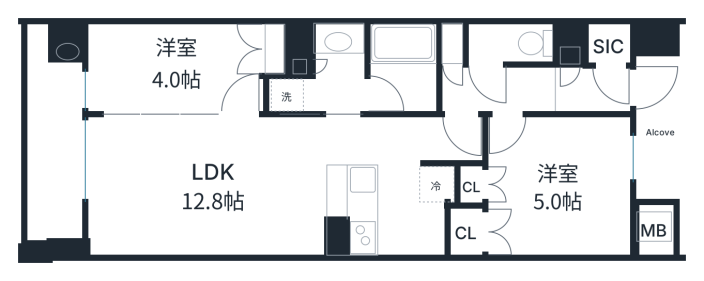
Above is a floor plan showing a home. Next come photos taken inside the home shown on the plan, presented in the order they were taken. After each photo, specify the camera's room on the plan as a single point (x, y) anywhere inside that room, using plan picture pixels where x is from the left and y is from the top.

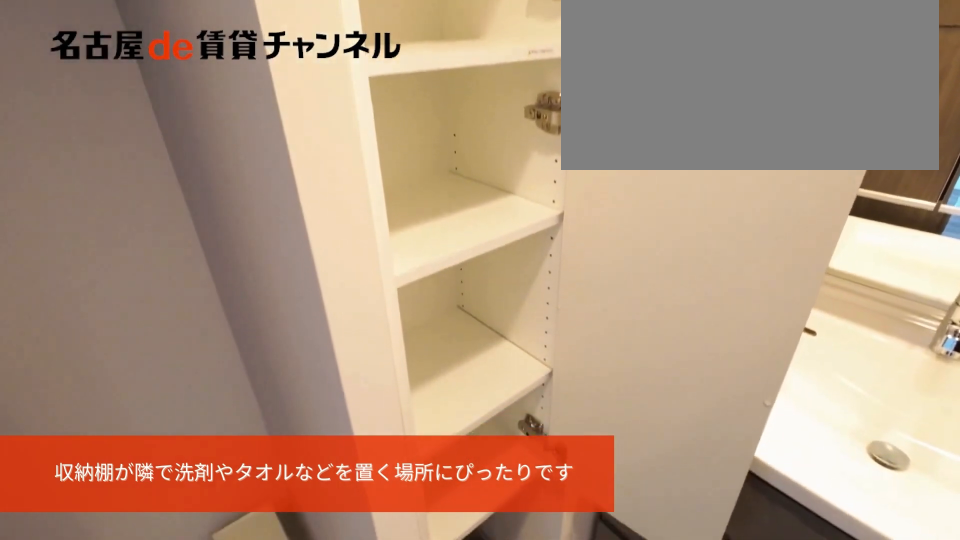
(319, 74)
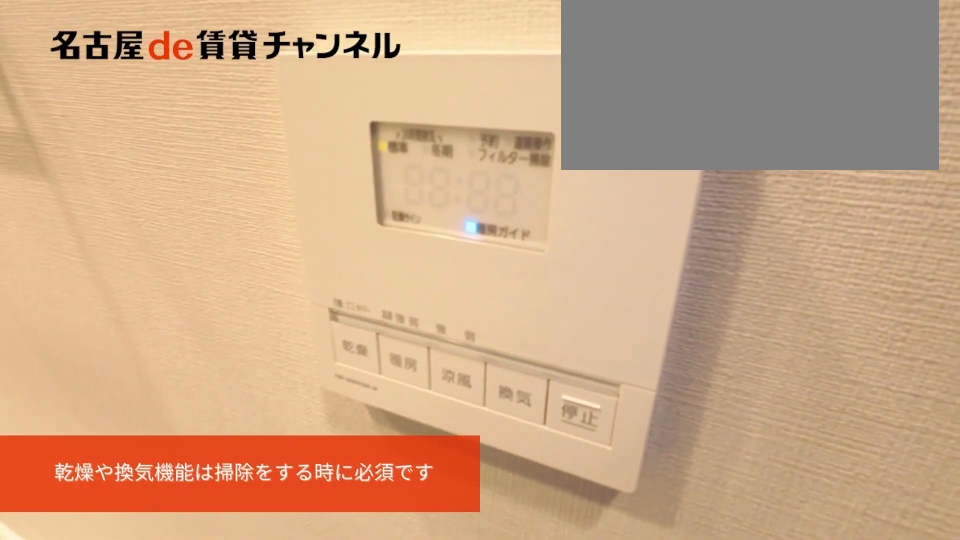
(319, 74)
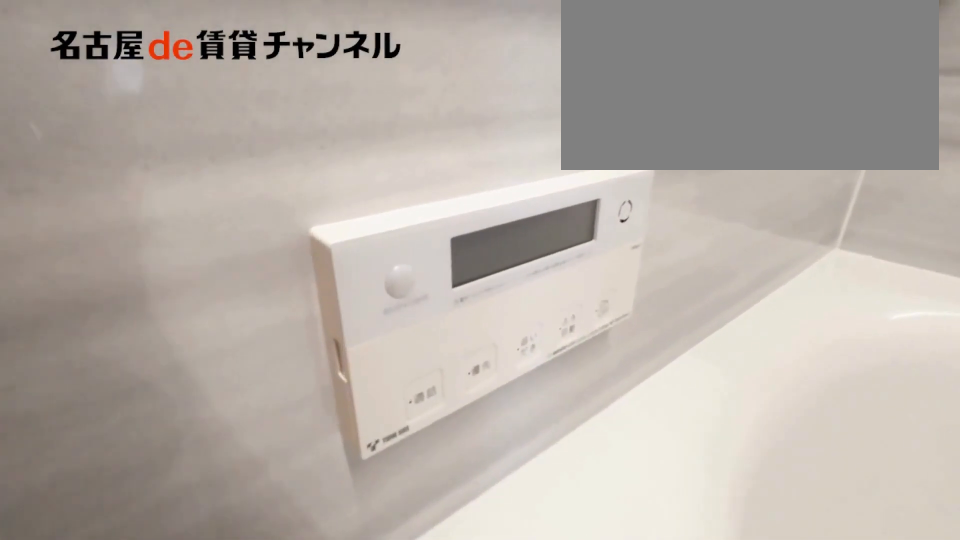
(401, 70)
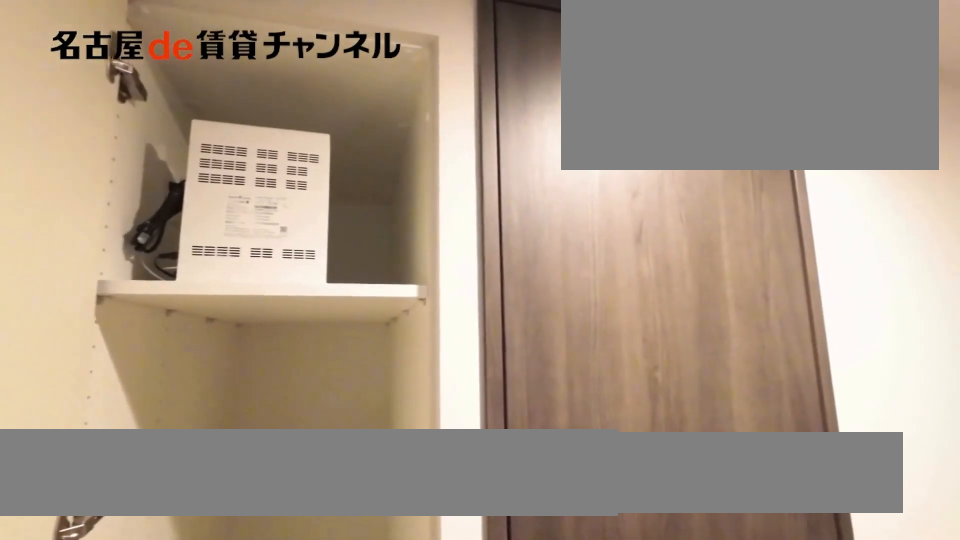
(452, 45)
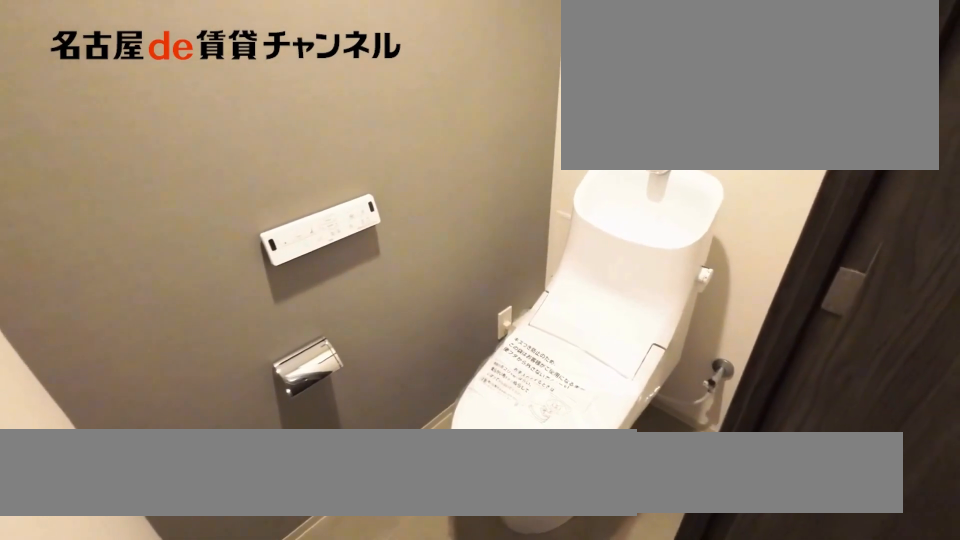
(510, 45)
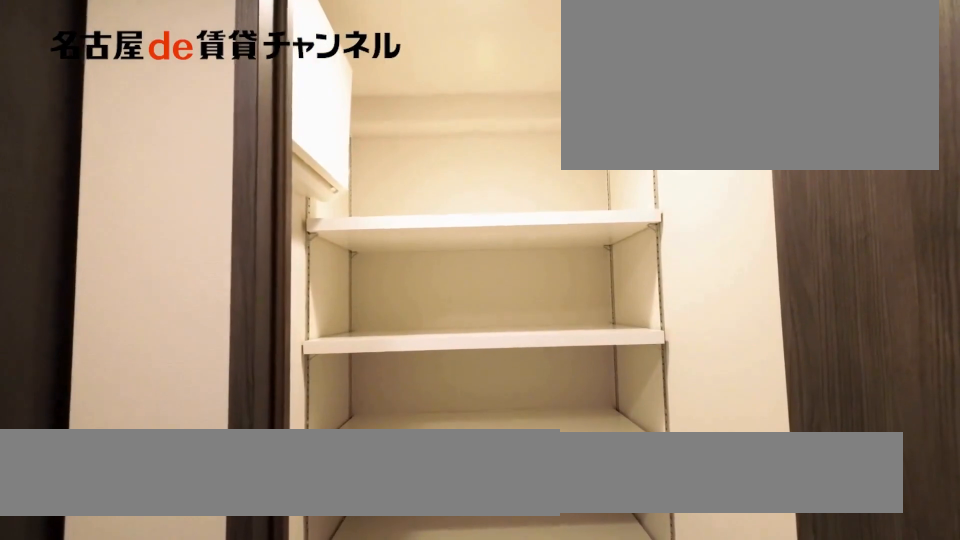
(609, 45)
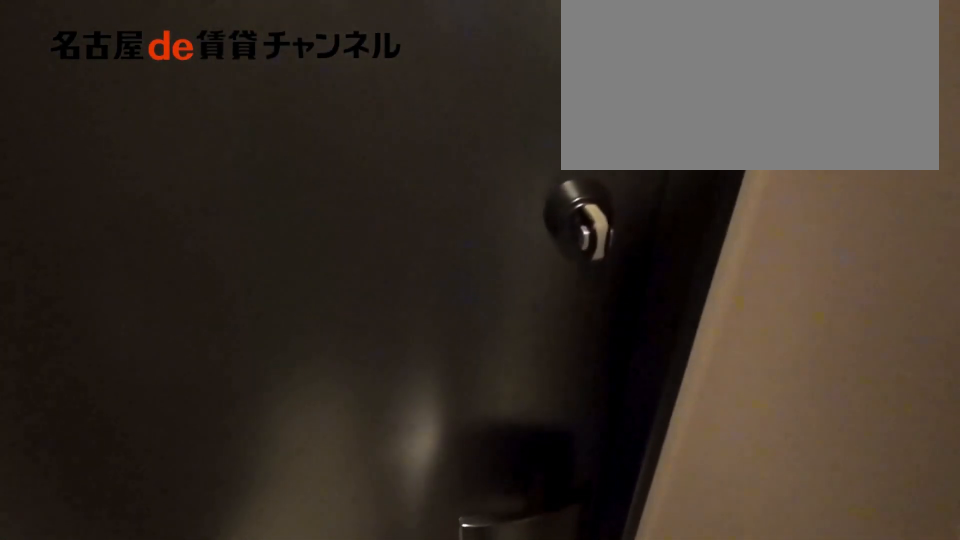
(609, 45)
